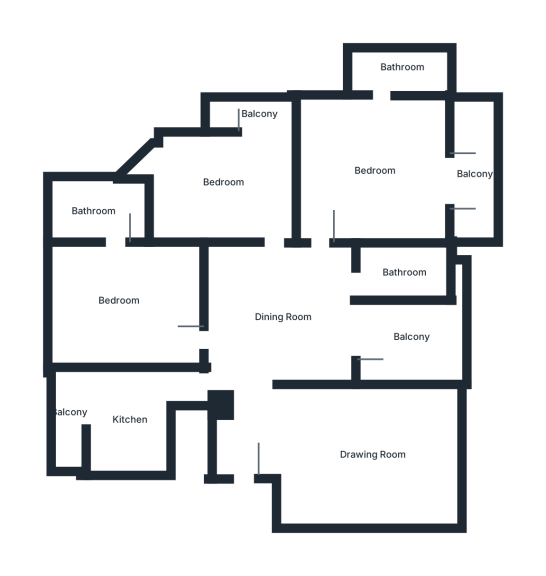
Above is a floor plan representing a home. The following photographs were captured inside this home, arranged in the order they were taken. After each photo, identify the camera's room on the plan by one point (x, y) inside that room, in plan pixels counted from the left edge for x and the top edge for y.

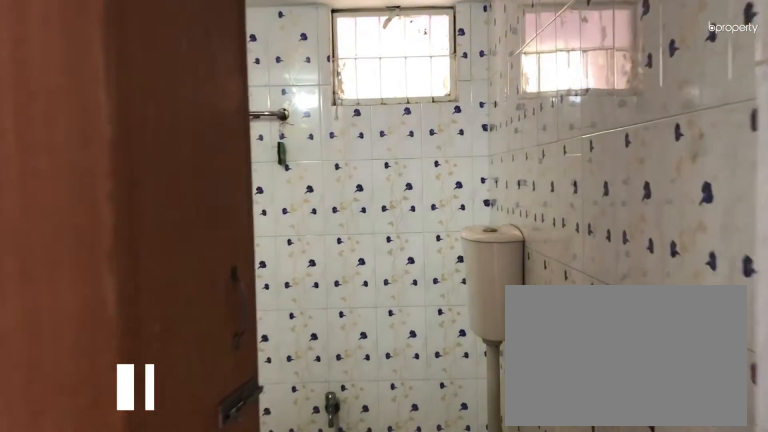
(401, 273)
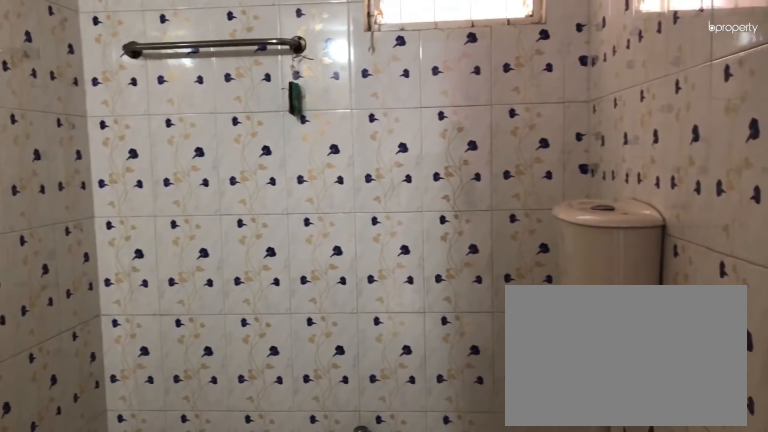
(401, 273)
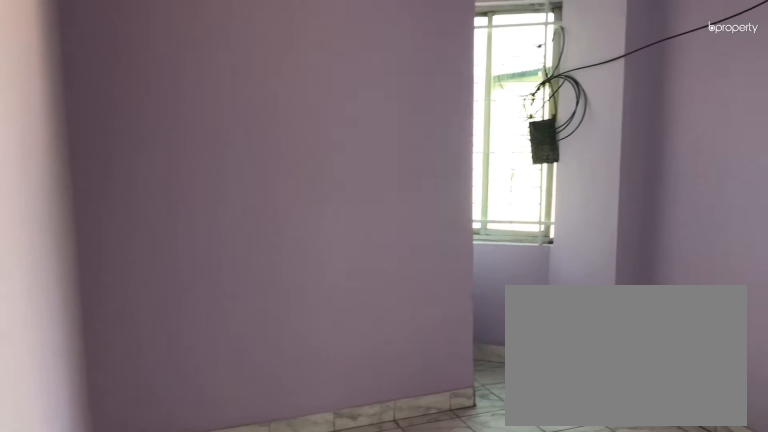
(224, 183)
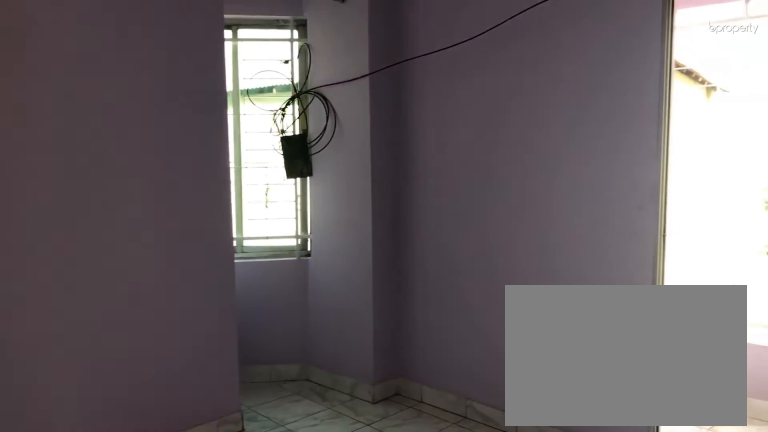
(224, 183)
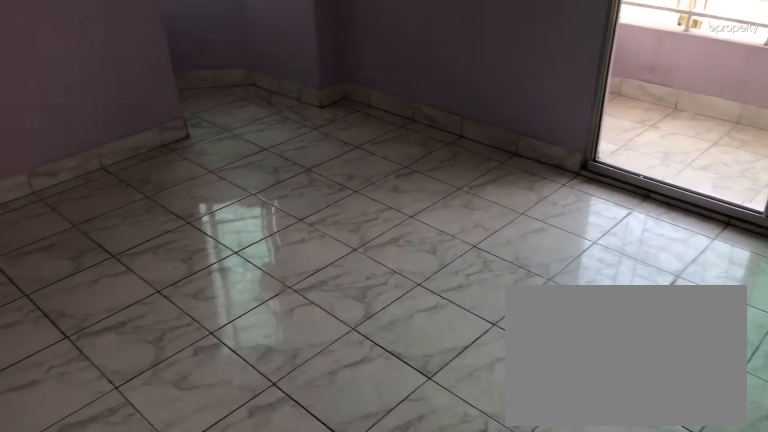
(224, 183)
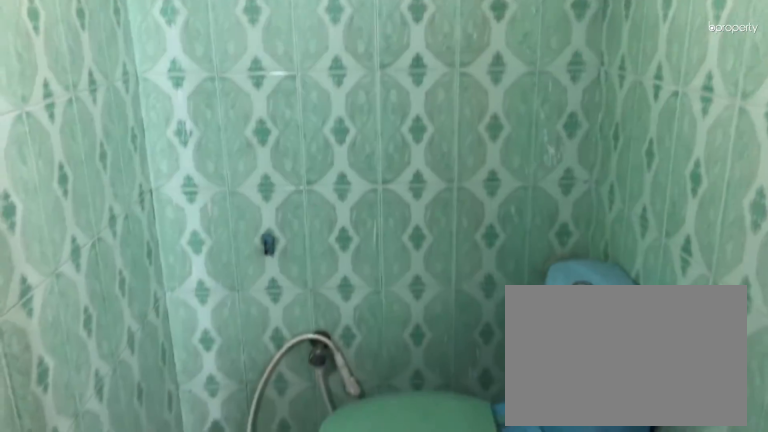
(401, 70)
